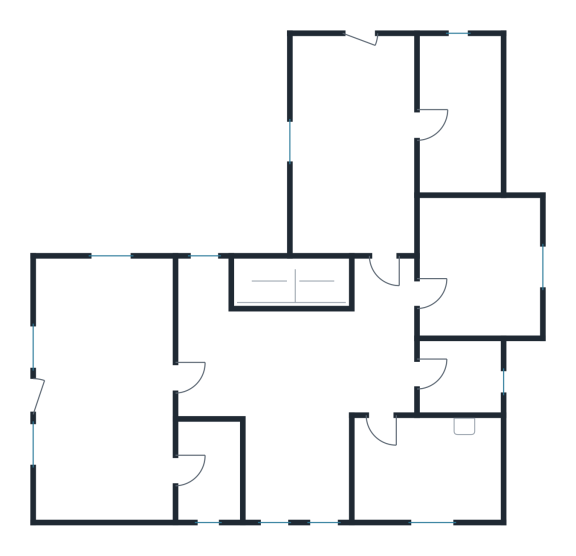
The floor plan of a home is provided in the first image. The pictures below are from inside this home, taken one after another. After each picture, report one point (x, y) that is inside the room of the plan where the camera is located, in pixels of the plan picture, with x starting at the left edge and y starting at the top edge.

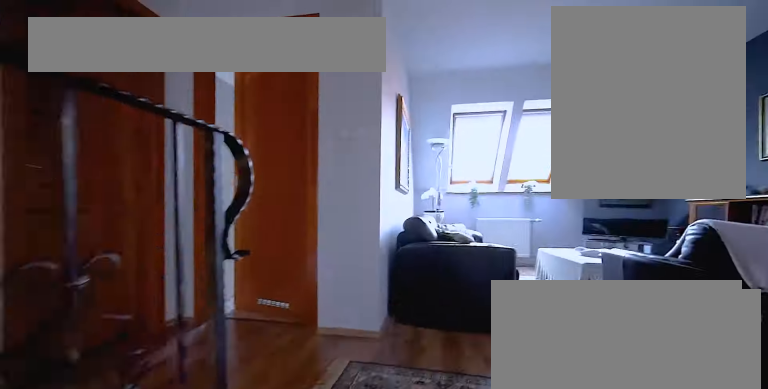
(287, 286)
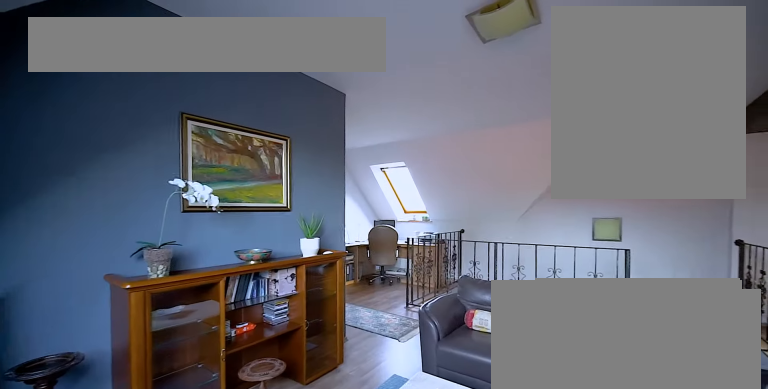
(296, 405)
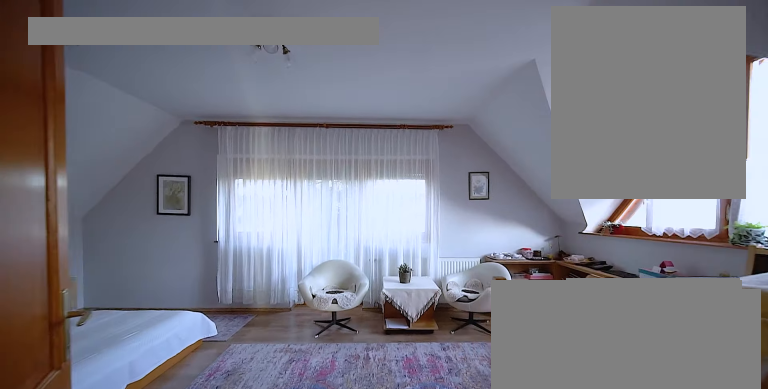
(105, 390)
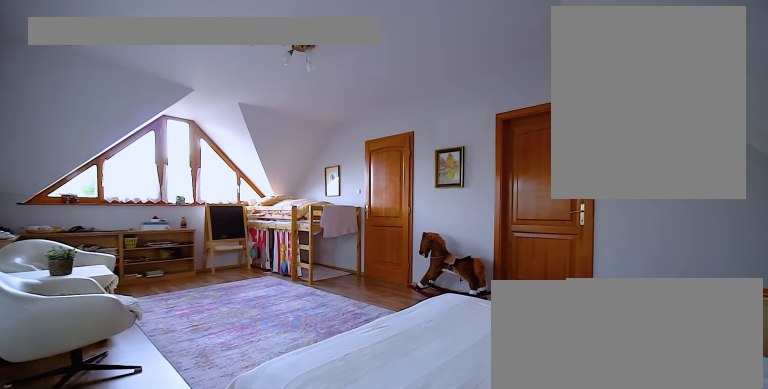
(106, 391)
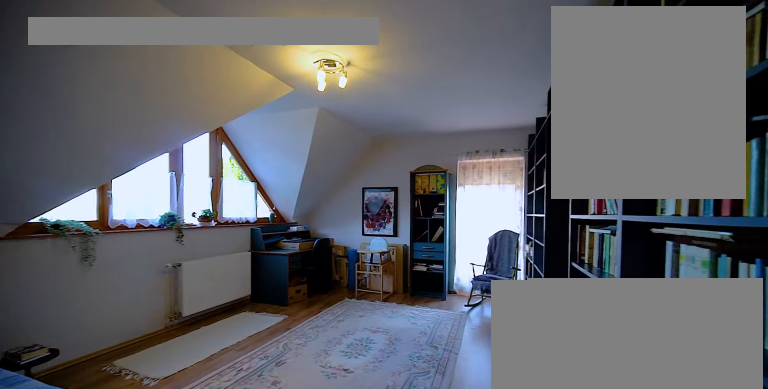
(355, 148)
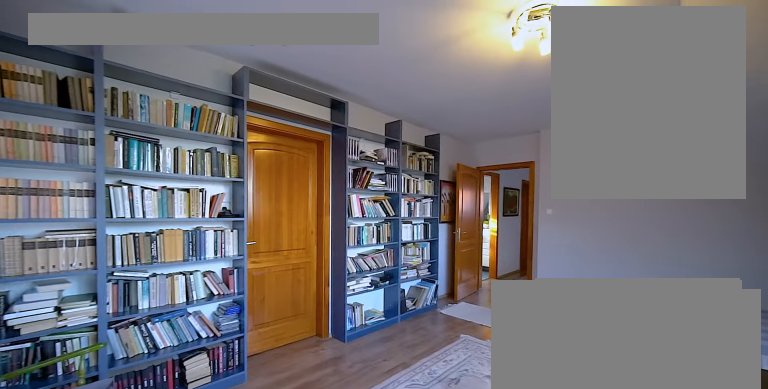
(355, 148)
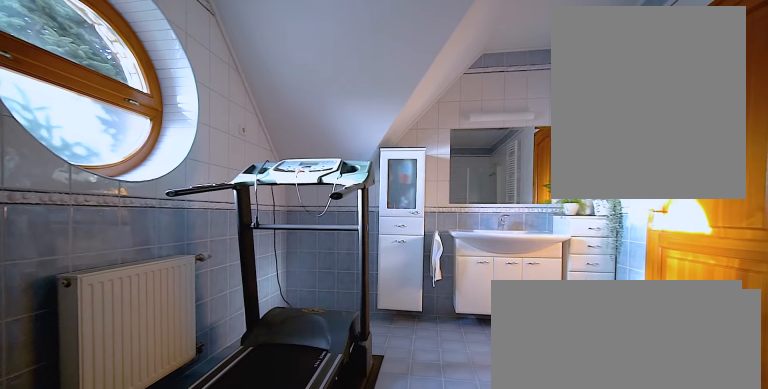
(479, 274)
